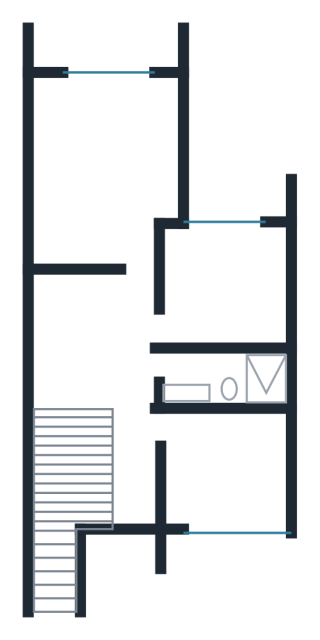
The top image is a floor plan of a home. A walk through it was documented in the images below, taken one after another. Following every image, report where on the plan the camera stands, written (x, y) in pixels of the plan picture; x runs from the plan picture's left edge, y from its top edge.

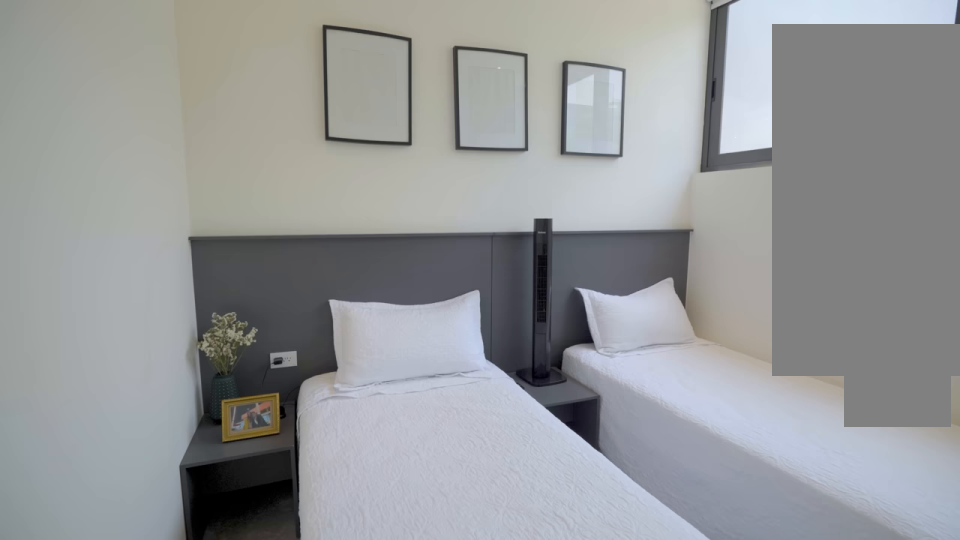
(165, 424)
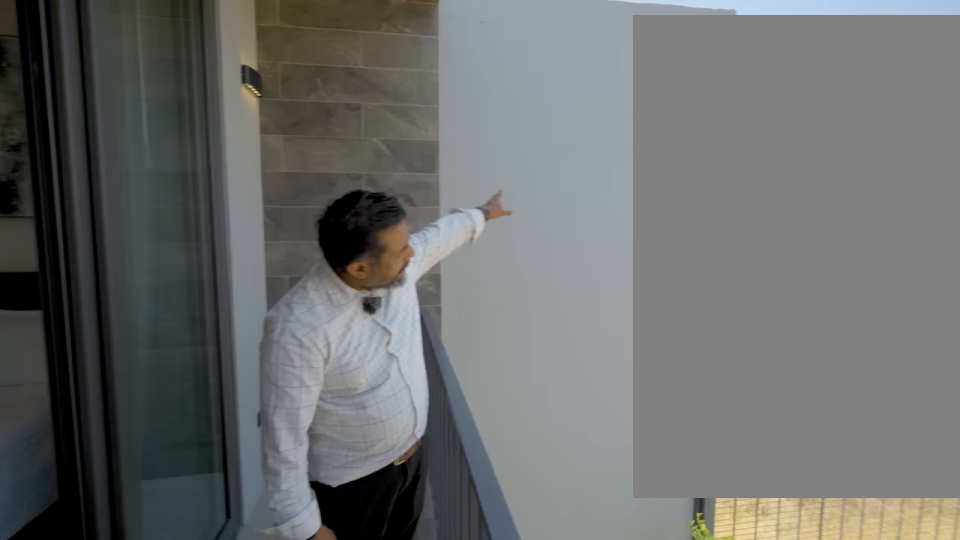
(121, 53)
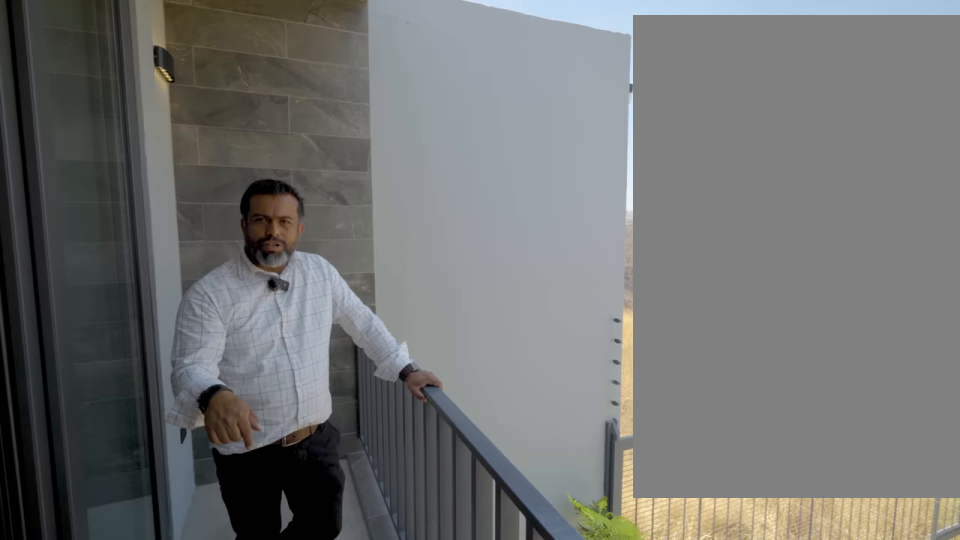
(121, 53)
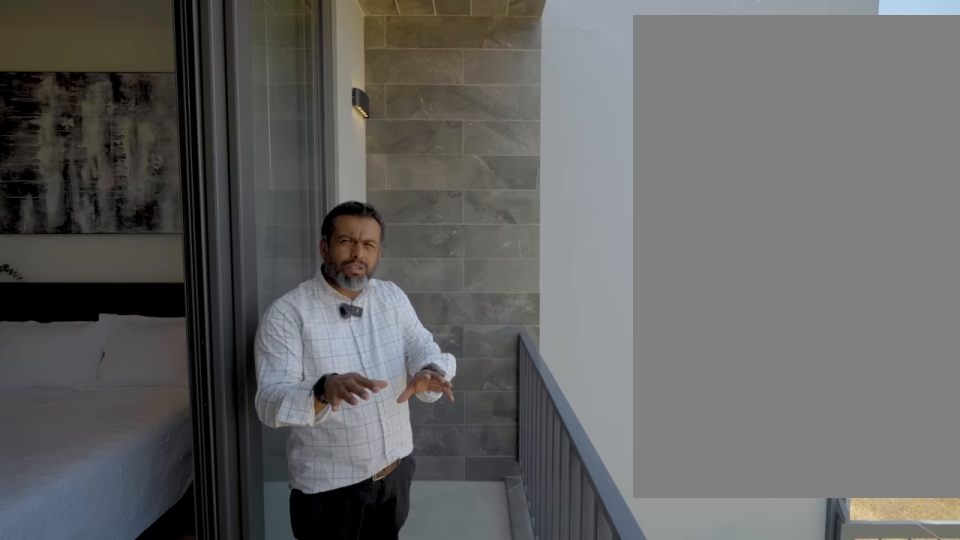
(120, 54)
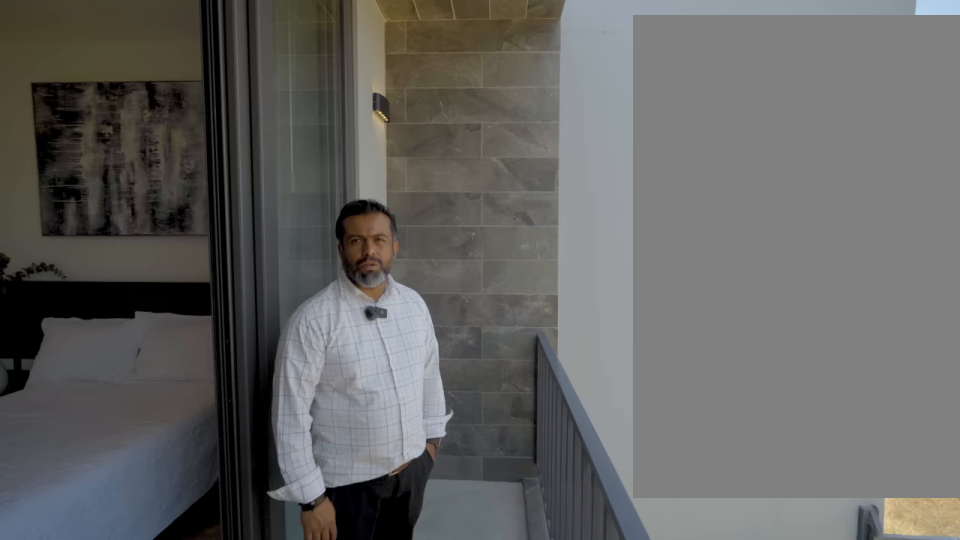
(121, 53)
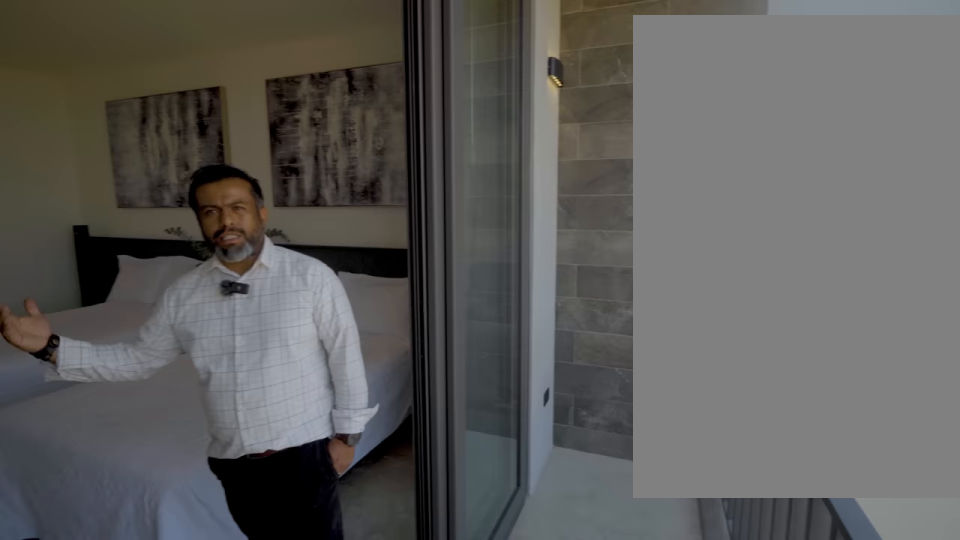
(121, 54)
